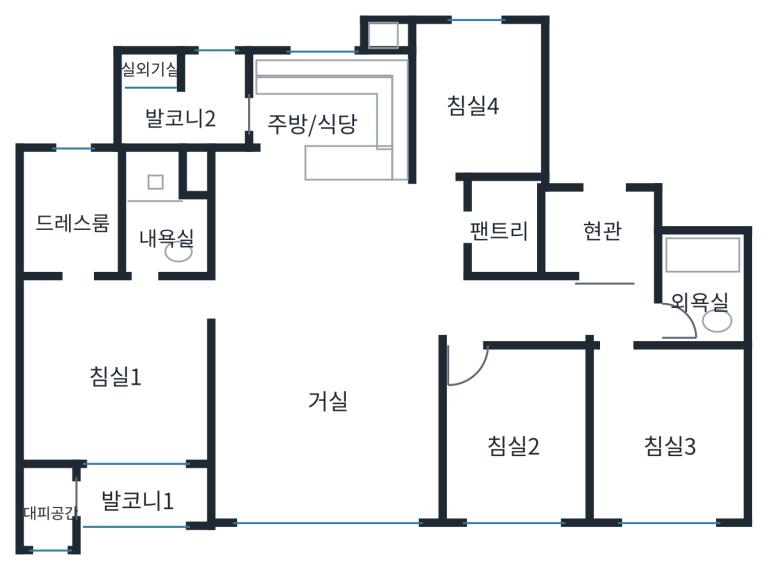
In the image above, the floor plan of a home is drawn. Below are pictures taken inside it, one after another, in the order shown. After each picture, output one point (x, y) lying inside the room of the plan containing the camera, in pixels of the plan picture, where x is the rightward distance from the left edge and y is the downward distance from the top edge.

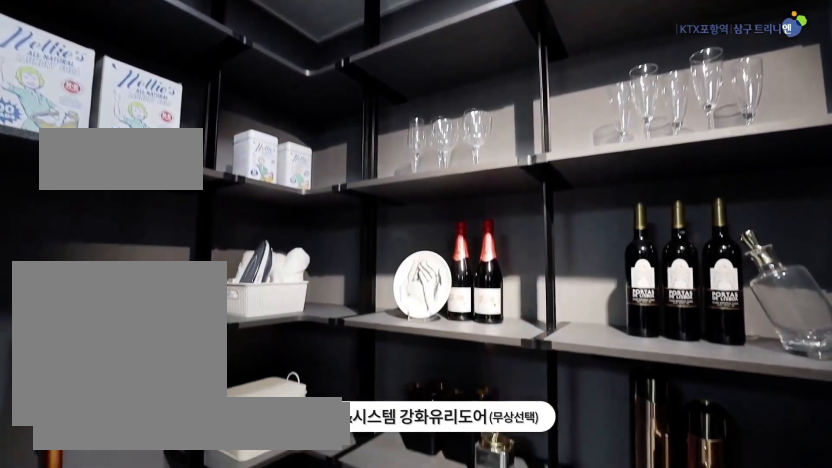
(502, 226)
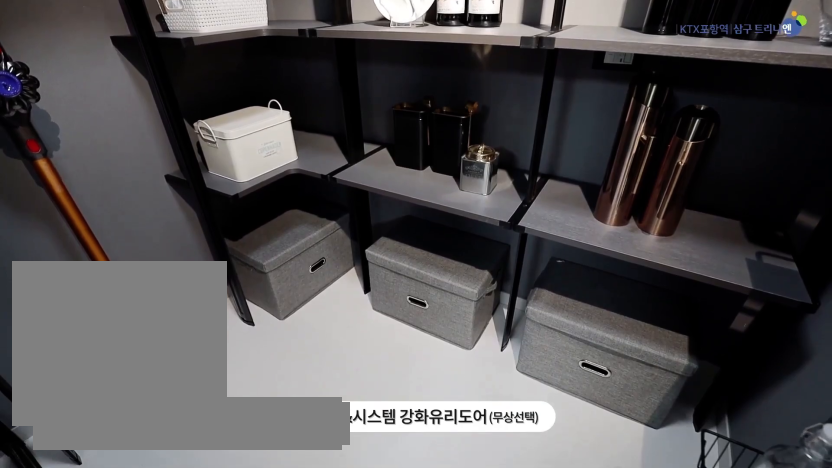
(502, 226)
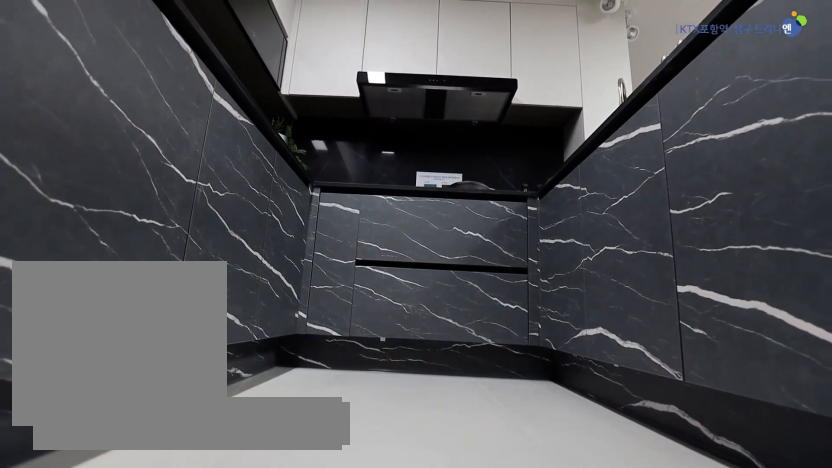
(310, 168)
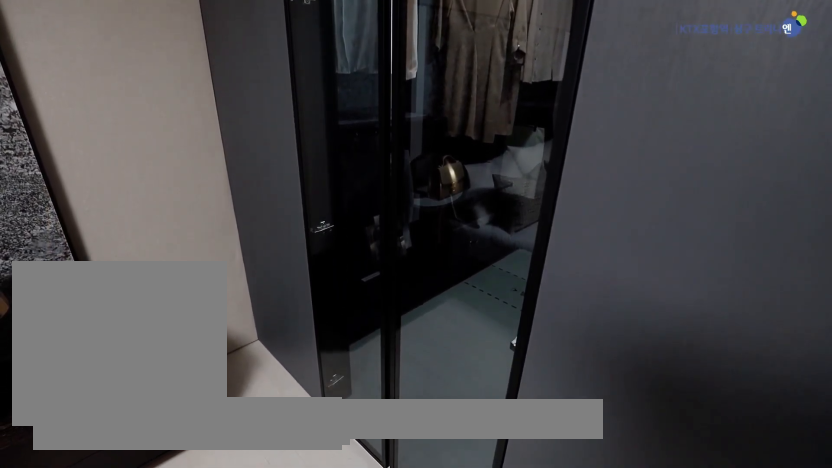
(107, 314)
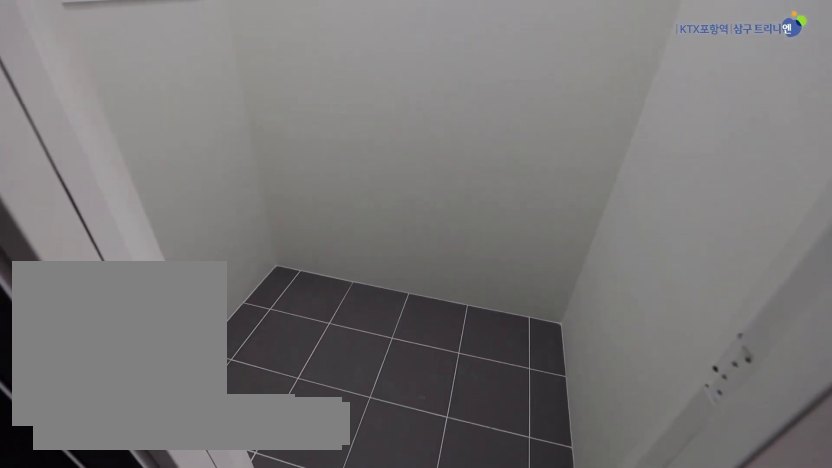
(138, 501)
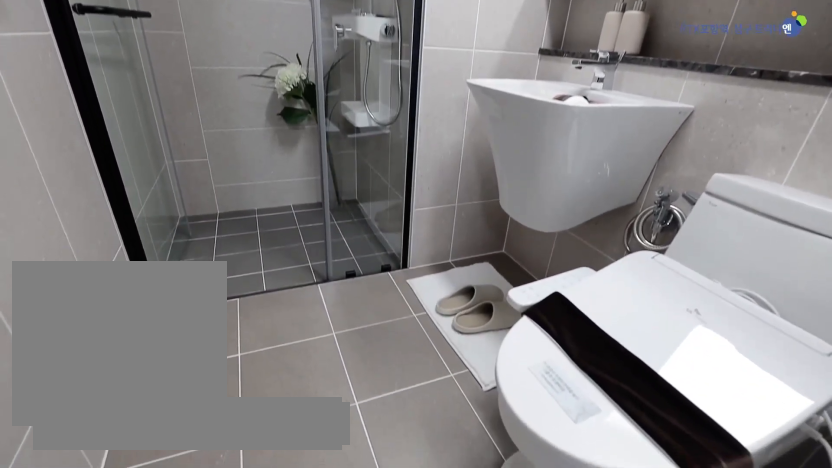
(163, 215)
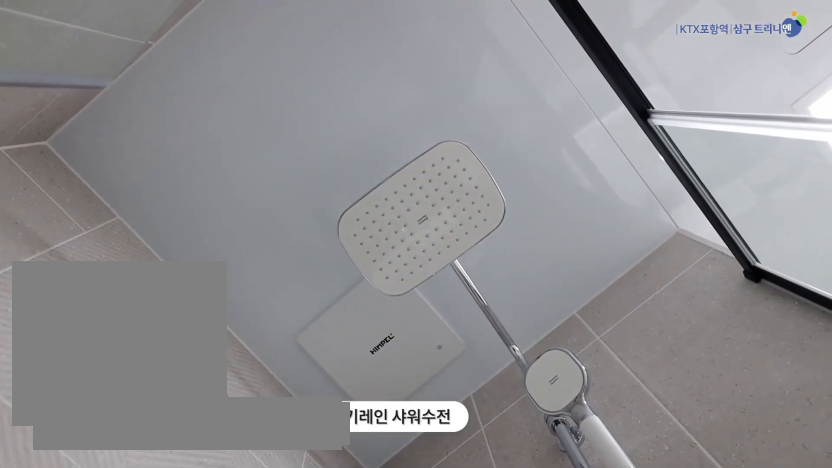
(162, 215)
